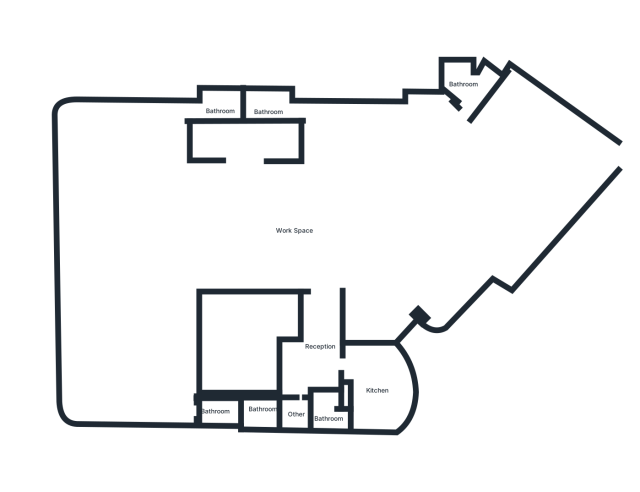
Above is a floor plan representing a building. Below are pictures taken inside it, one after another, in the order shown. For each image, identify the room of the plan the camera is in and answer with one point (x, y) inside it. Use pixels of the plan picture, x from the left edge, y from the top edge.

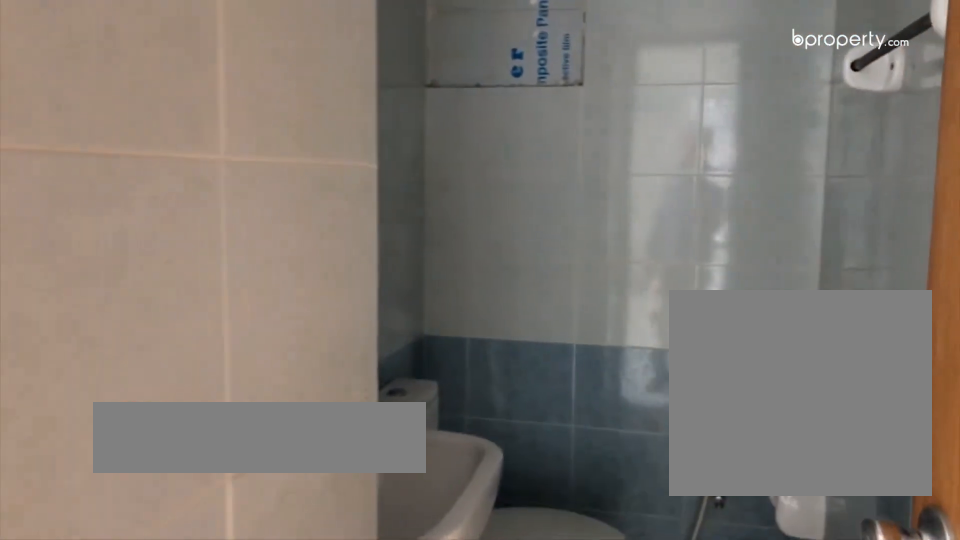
(199, 110)
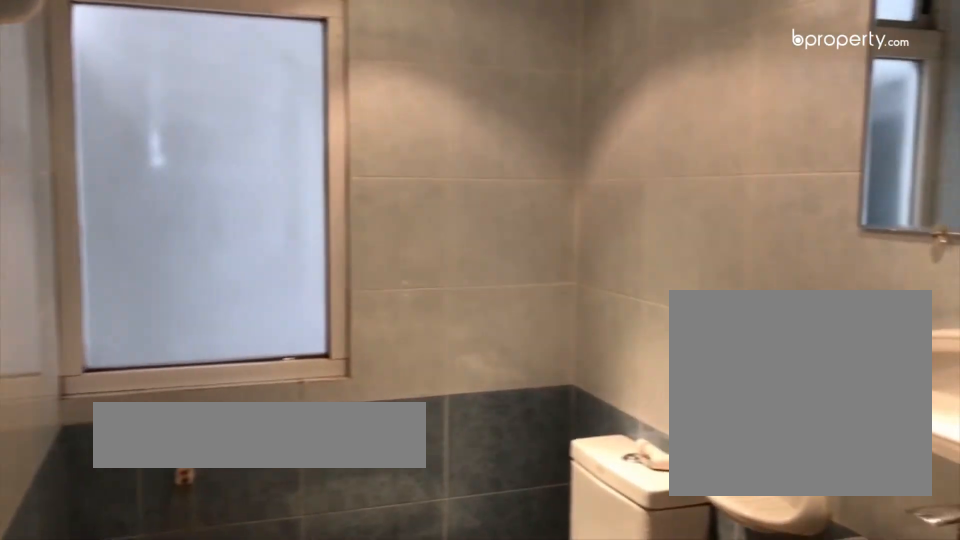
(214, 412)
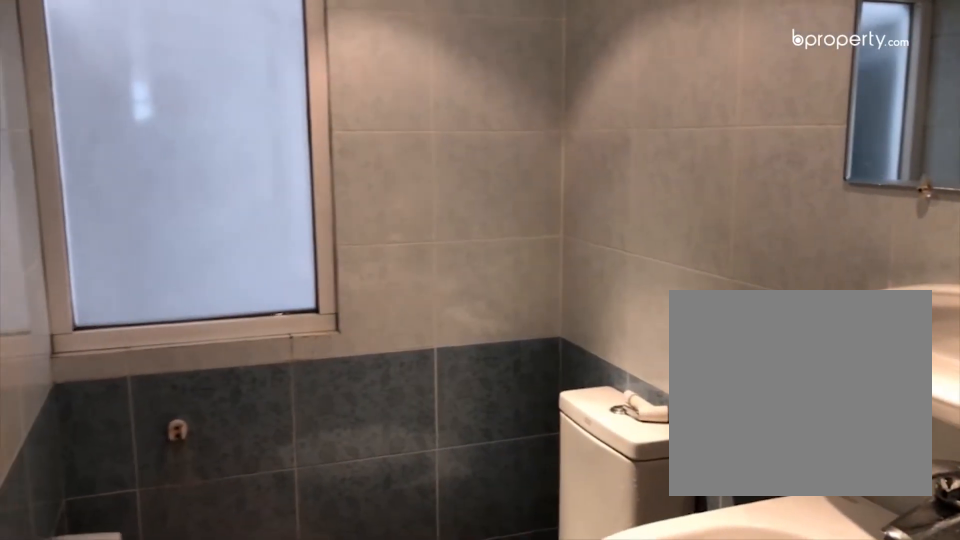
(214, 412)
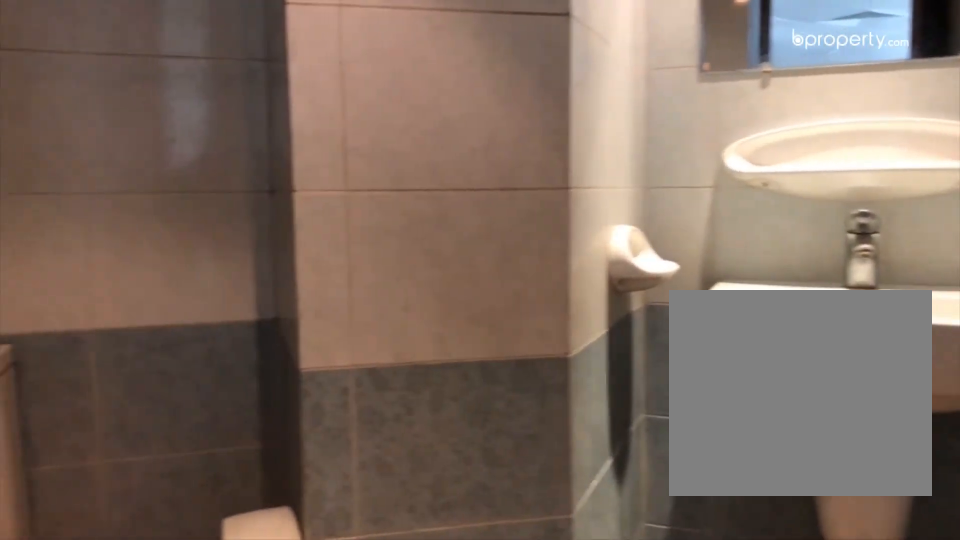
(460, 76)
